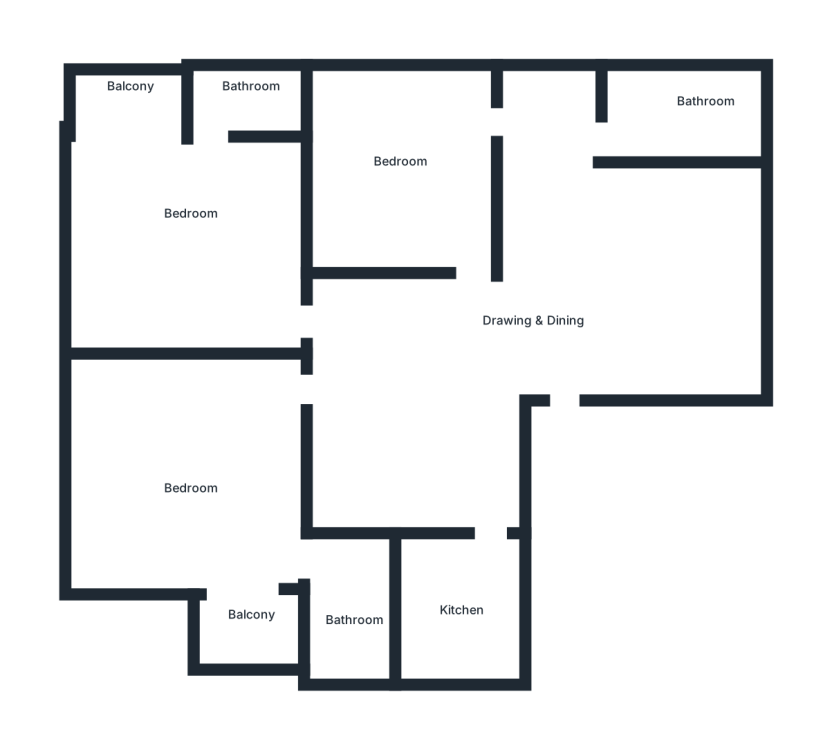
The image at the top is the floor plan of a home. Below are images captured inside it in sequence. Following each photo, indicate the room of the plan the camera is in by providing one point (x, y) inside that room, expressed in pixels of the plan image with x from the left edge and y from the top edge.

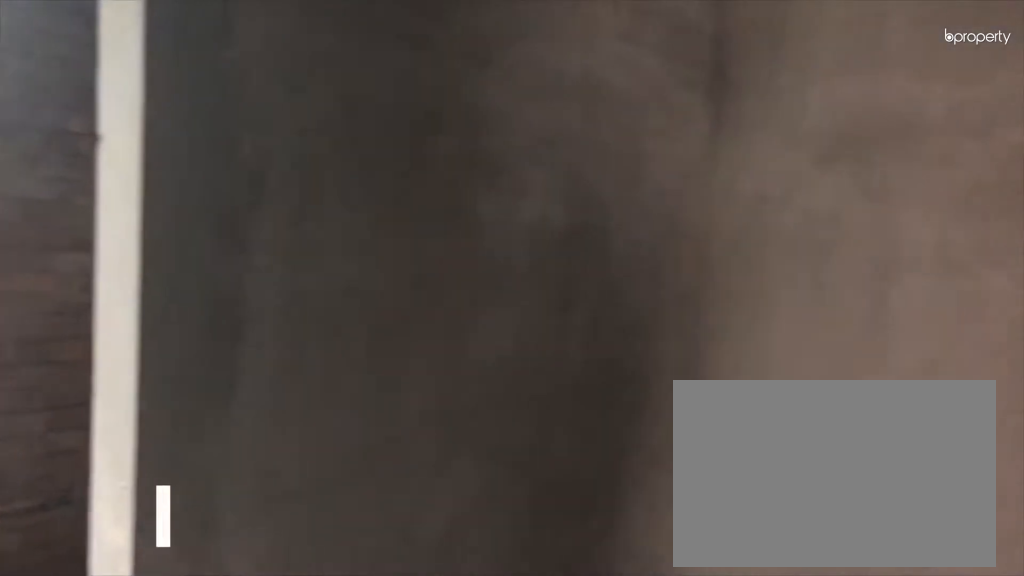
(599, 291)
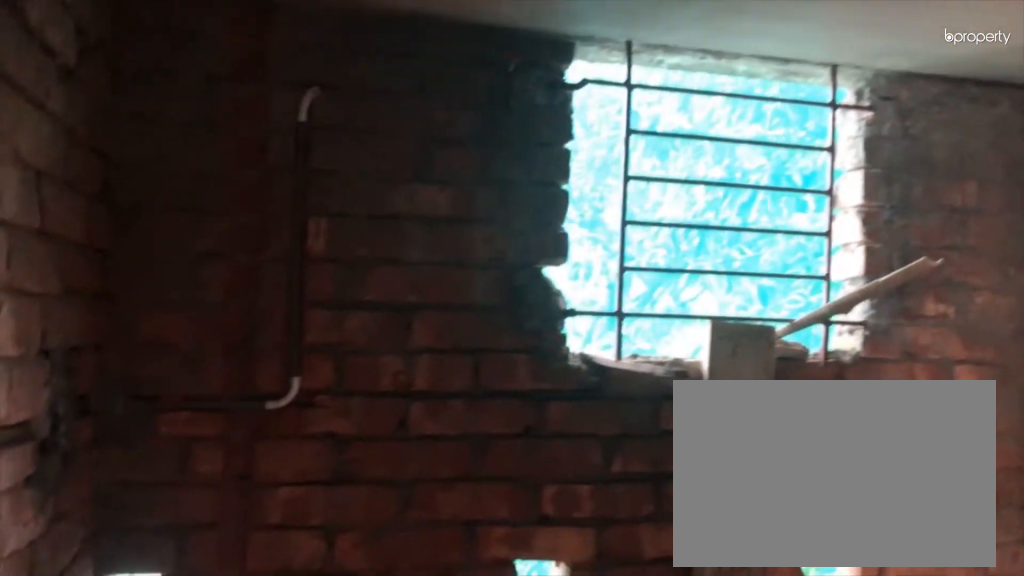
(238, 102)
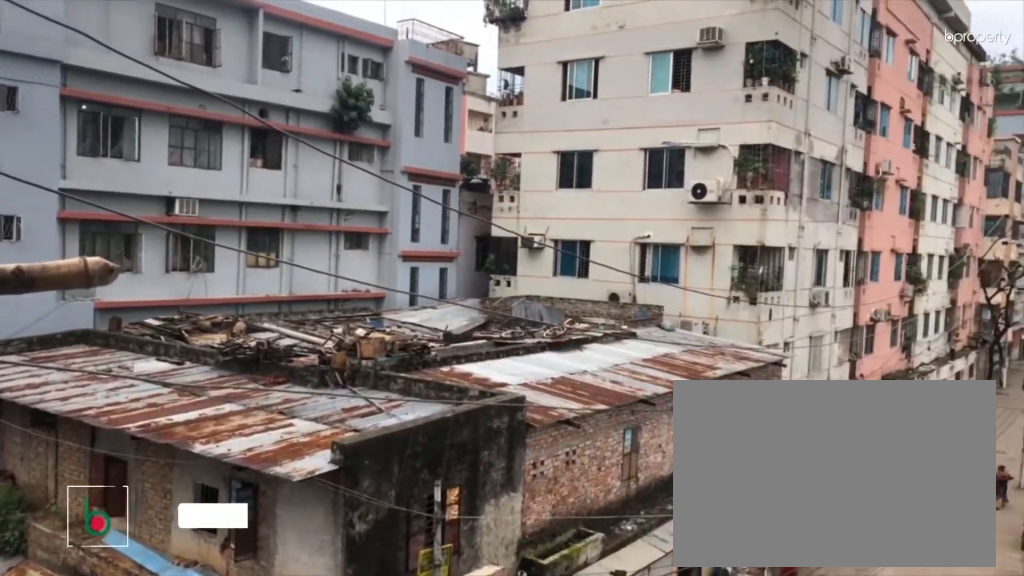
(251, 627)
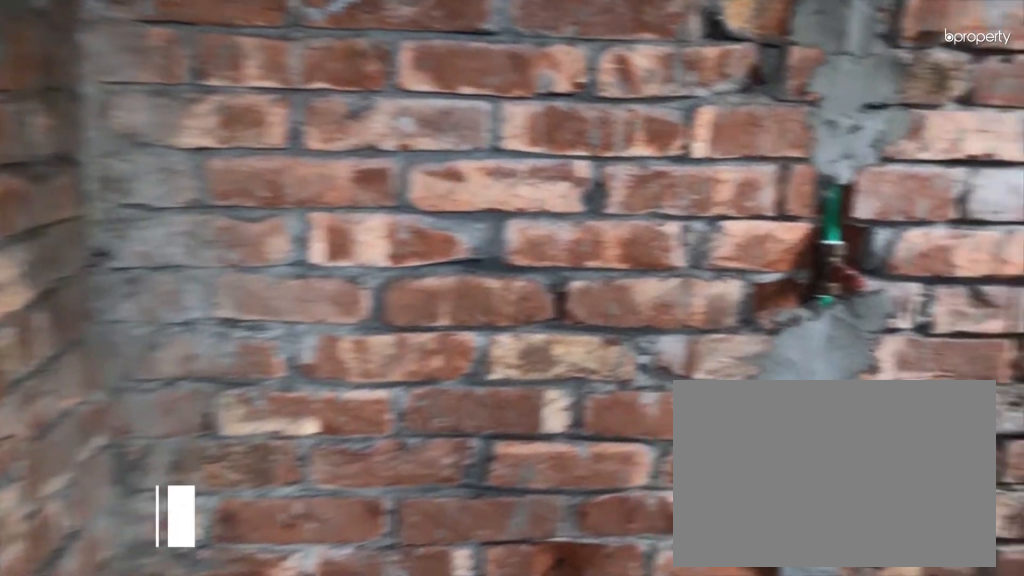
(349, 614)
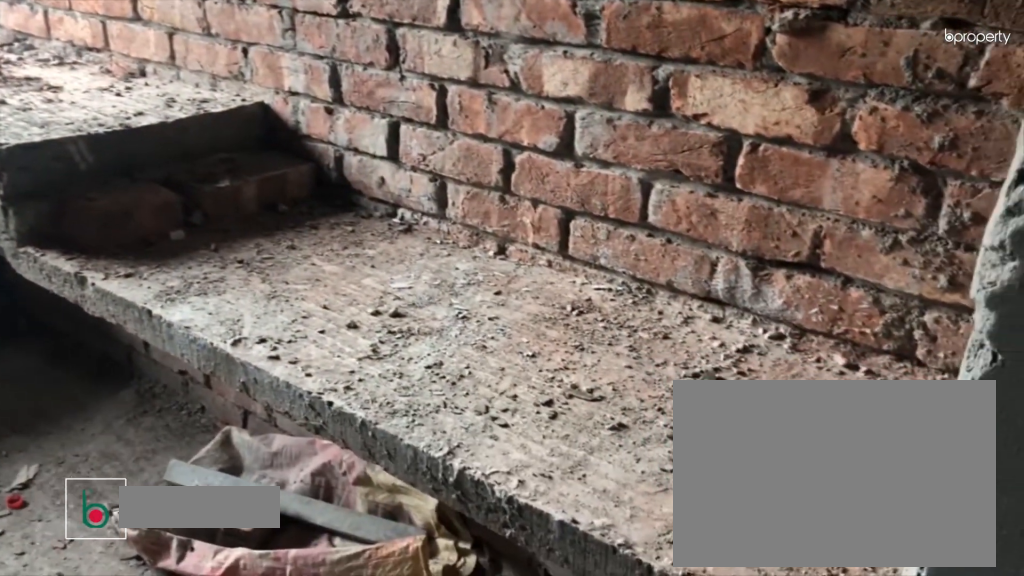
(470, 613)
